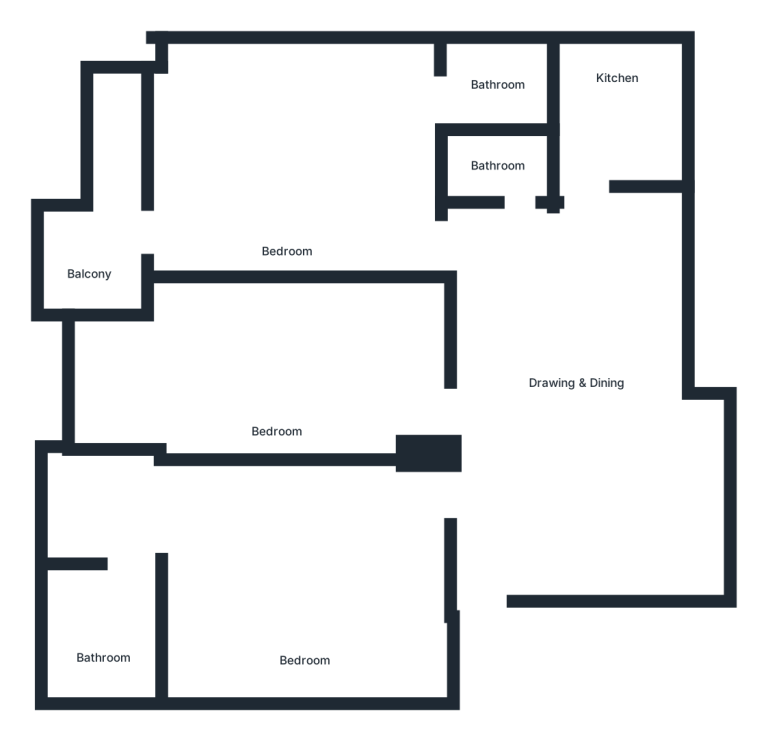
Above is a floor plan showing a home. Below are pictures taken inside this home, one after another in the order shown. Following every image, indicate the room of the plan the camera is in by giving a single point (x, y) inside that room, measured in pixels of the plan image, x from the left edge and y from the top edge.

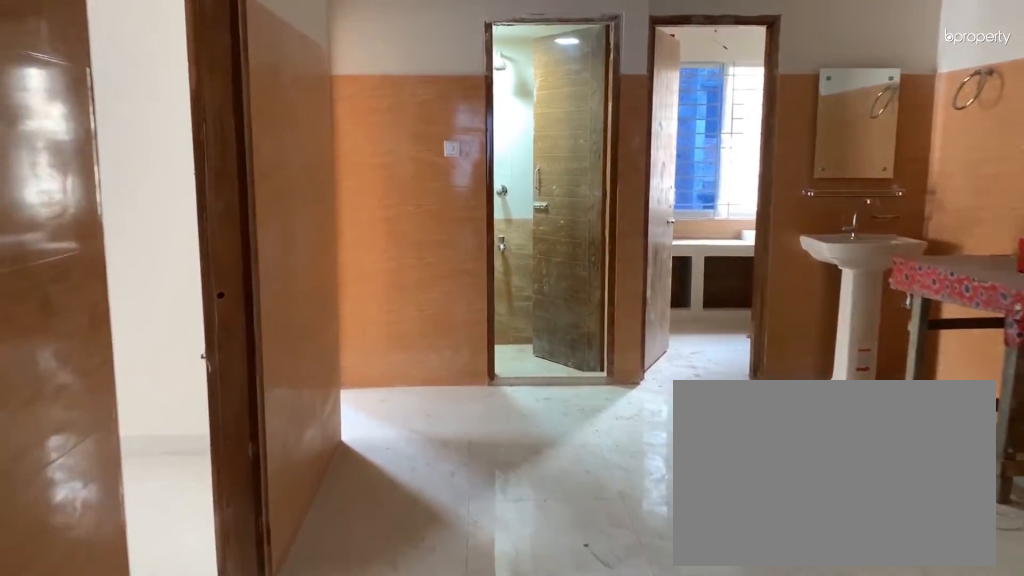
(485, 552)
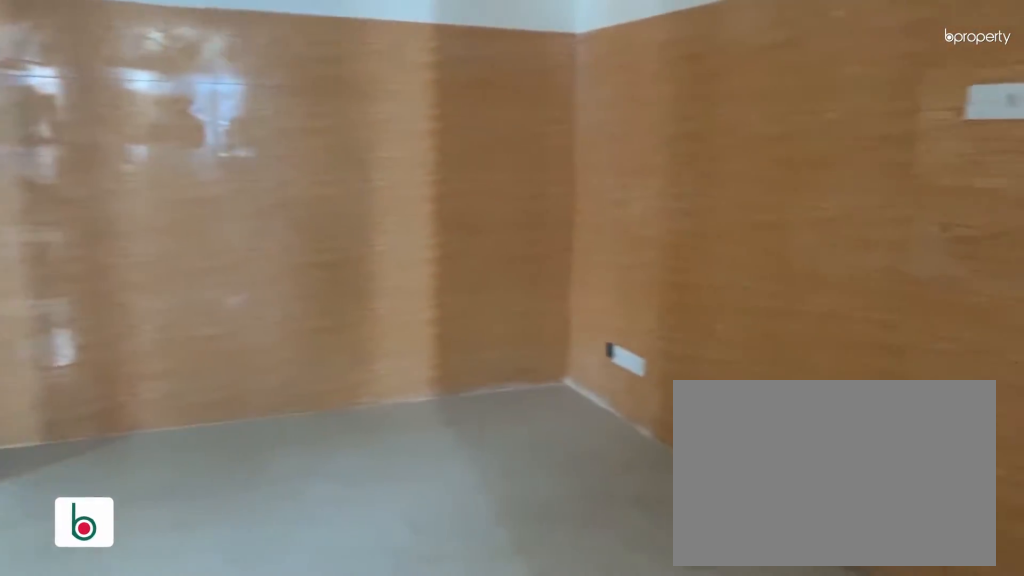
(587, 376)
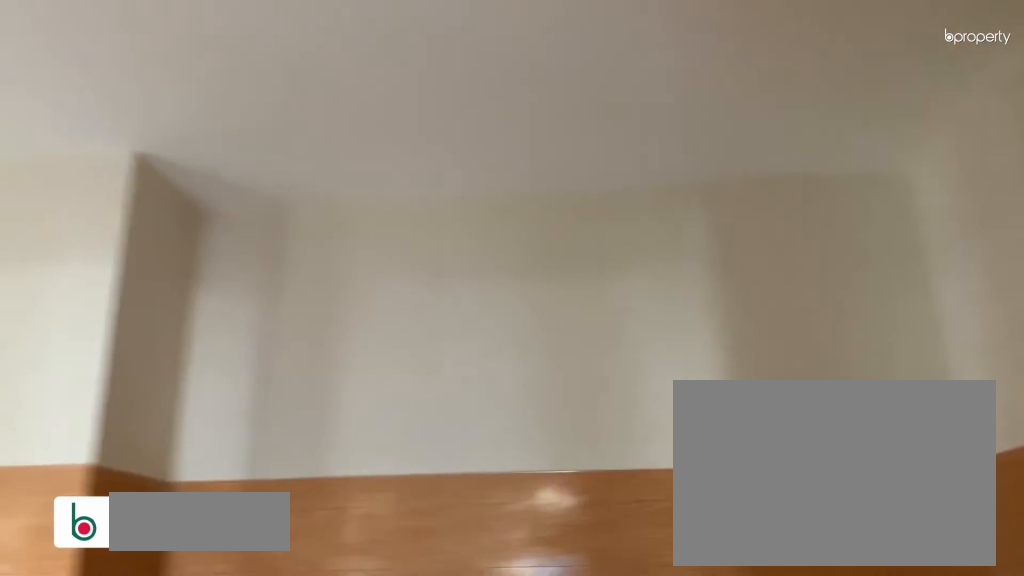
(587, 376)
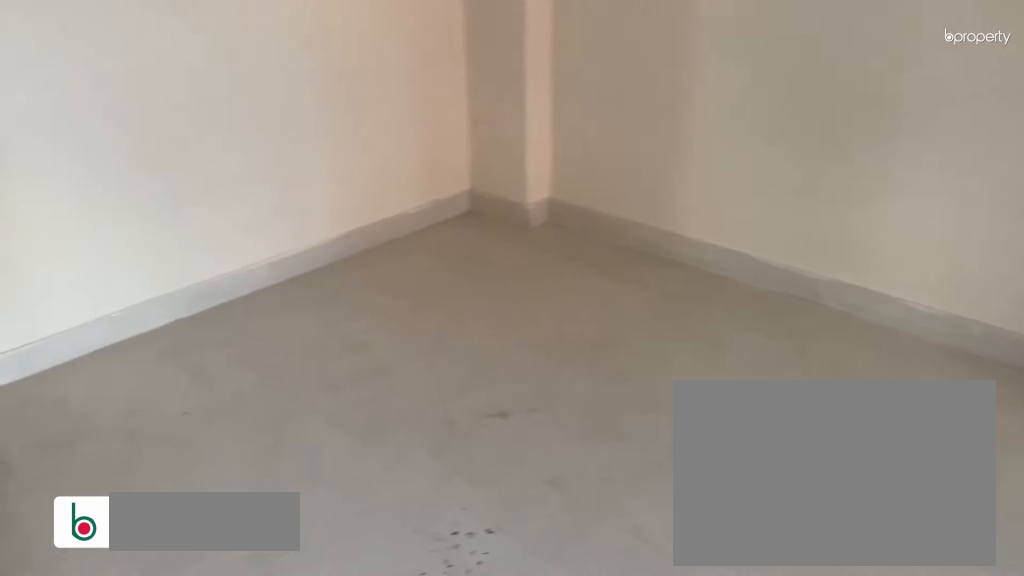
(305, 581)
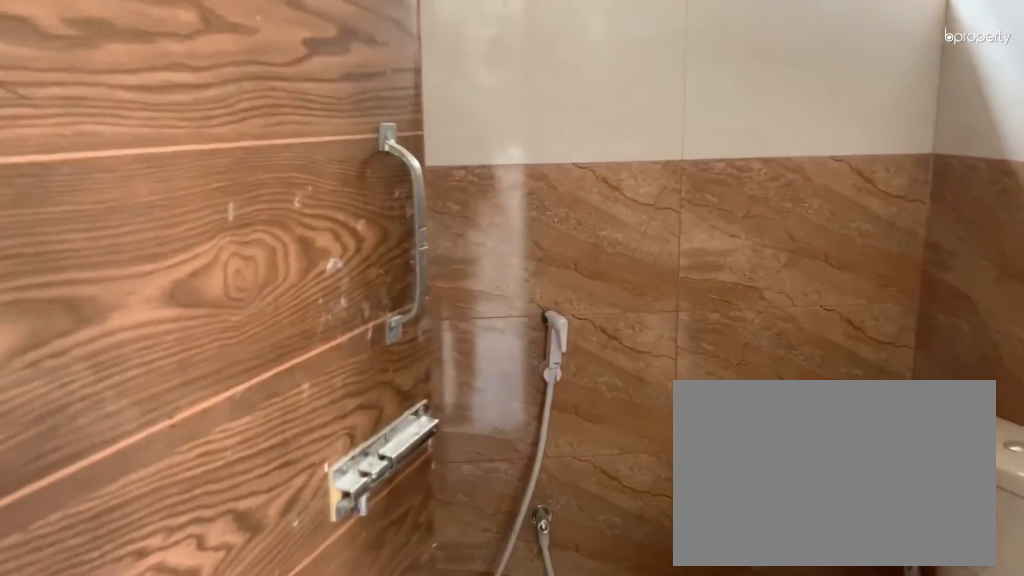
(136, 554)
